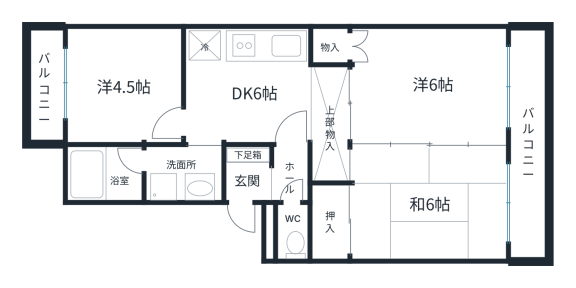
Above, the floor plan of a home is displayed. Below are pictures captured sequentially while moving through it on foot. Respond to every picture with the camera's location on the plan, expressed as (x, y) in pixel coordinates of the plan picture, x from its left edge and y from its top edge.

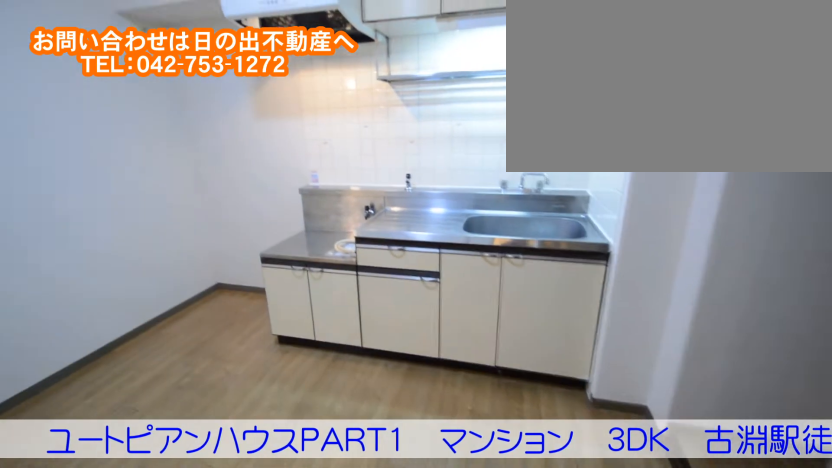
(266, 127)
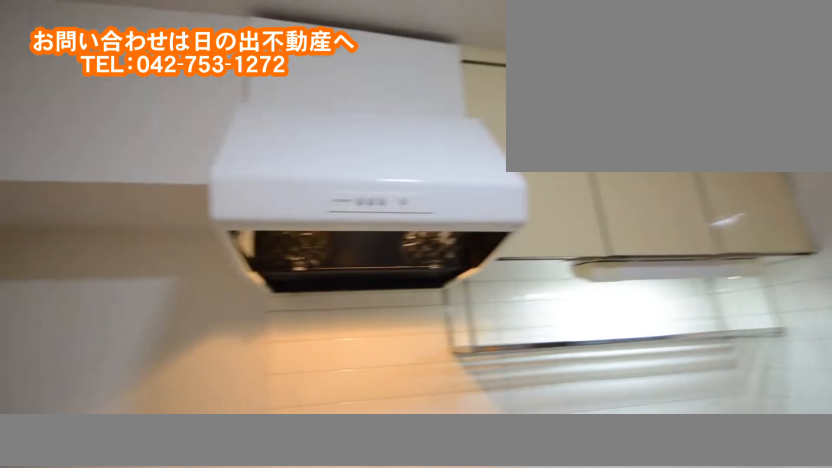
(265, 128)
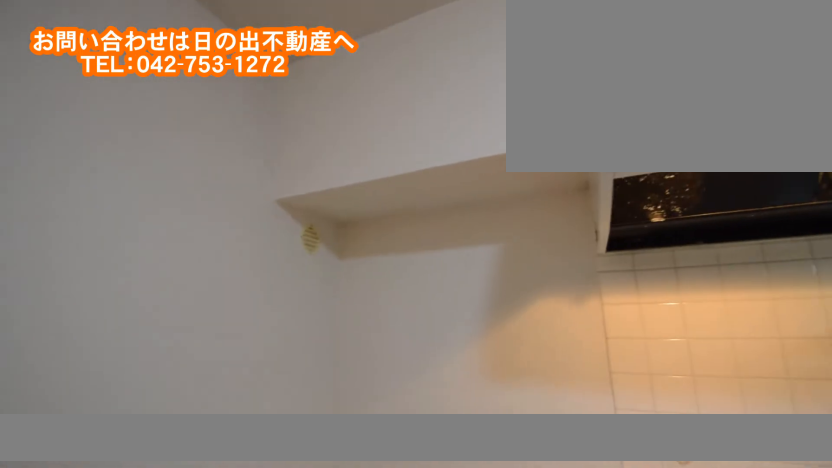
(266, 126)
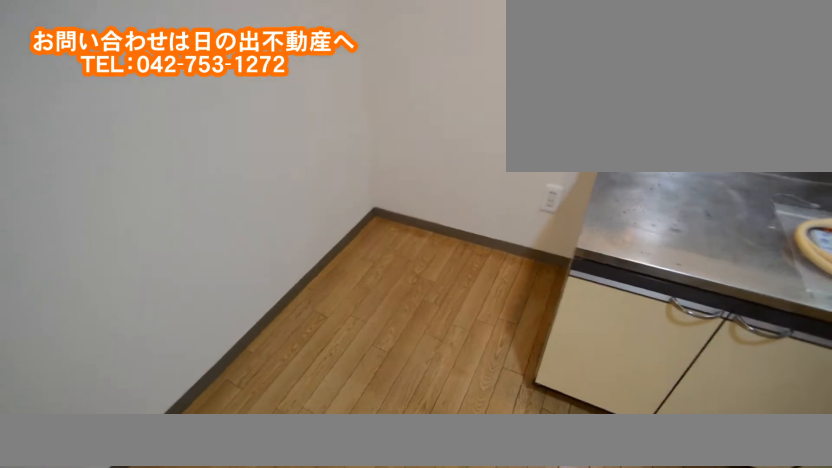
(264, 123)
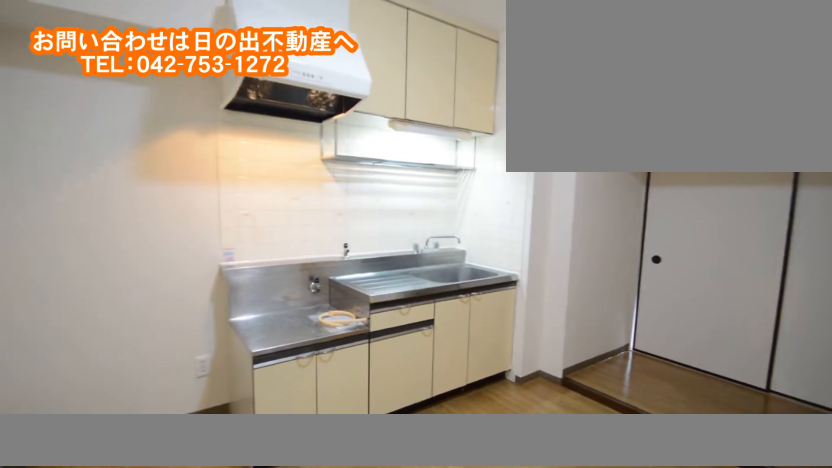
(264, 128)
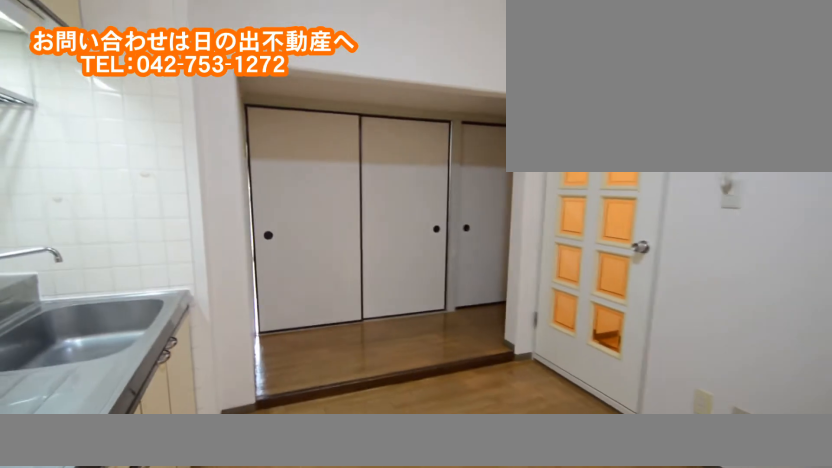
(263, 128)
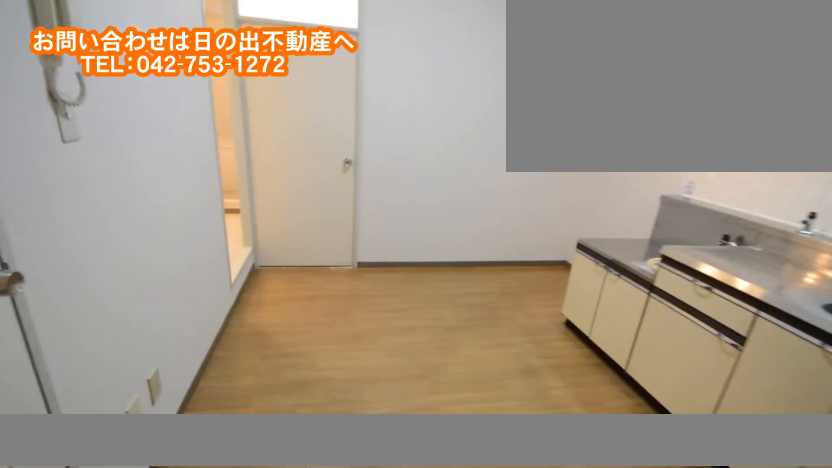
(262, 128)
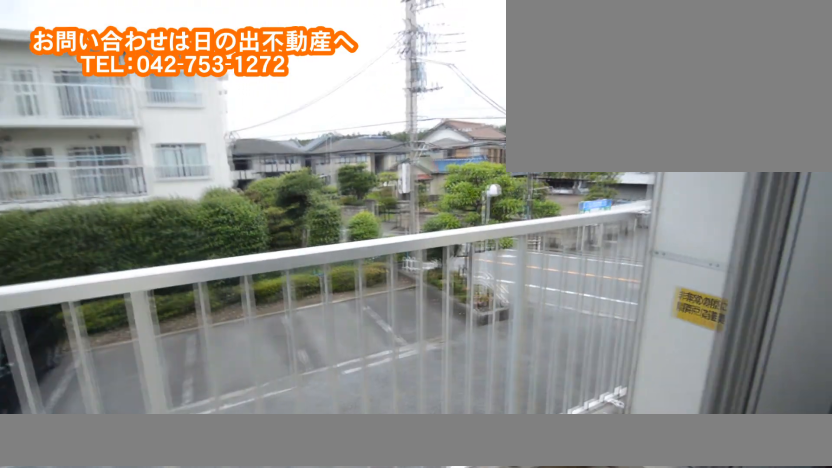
(127, 110)
